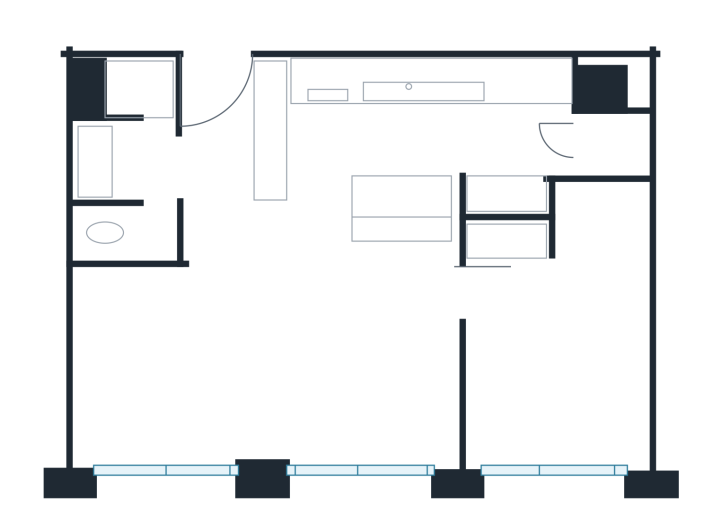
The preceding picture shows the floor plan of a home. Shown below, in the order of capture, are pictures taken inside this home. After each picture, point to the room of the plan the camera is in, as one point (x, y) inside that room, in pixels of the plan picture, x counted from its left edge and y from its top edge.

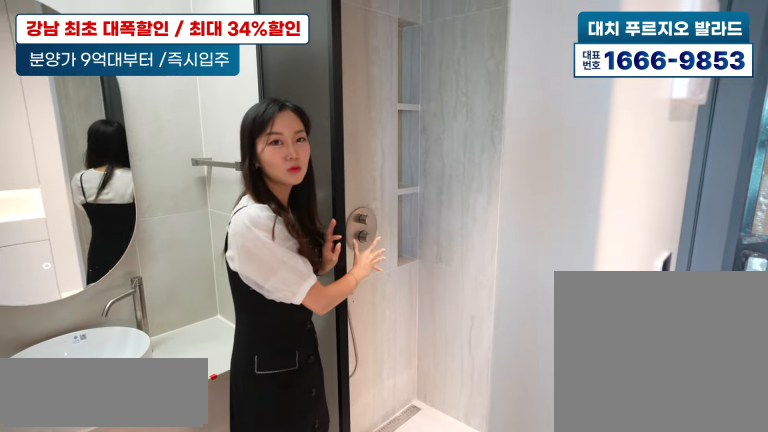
(140, 148)
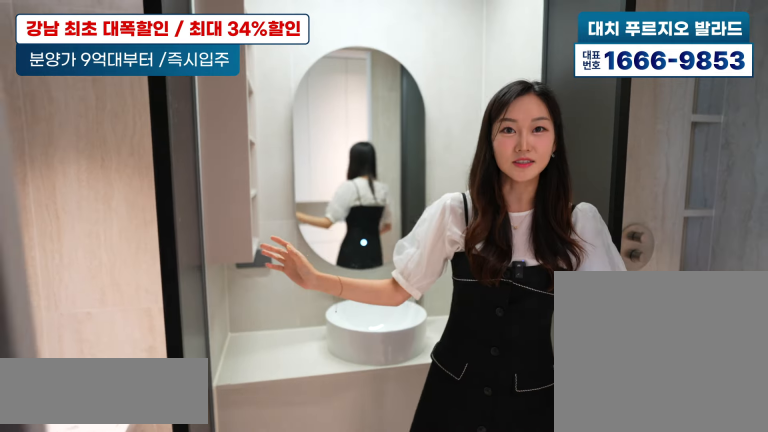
(140, 148)
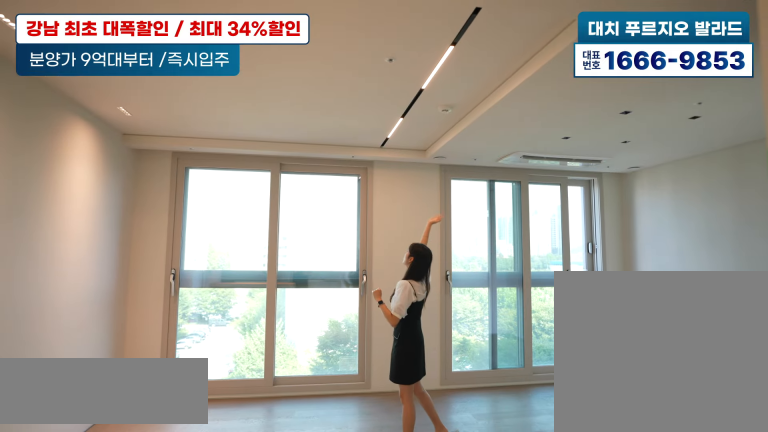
(238, 338)
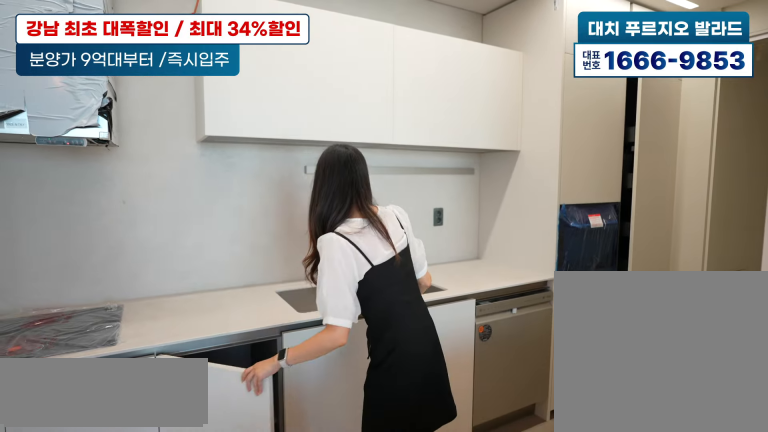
(447, 129)
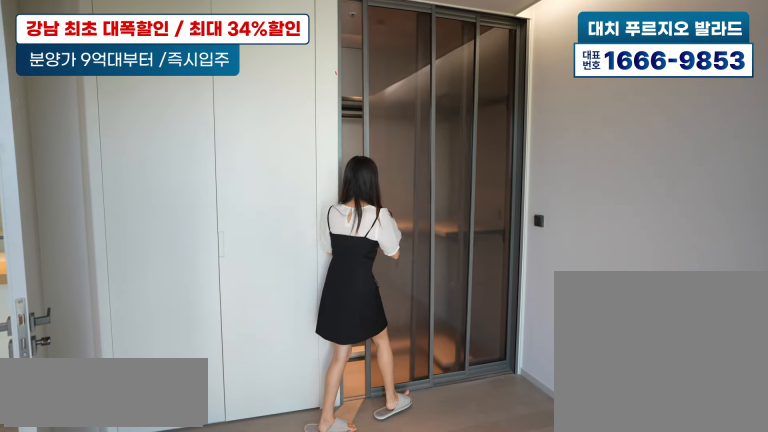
(549, 354)
